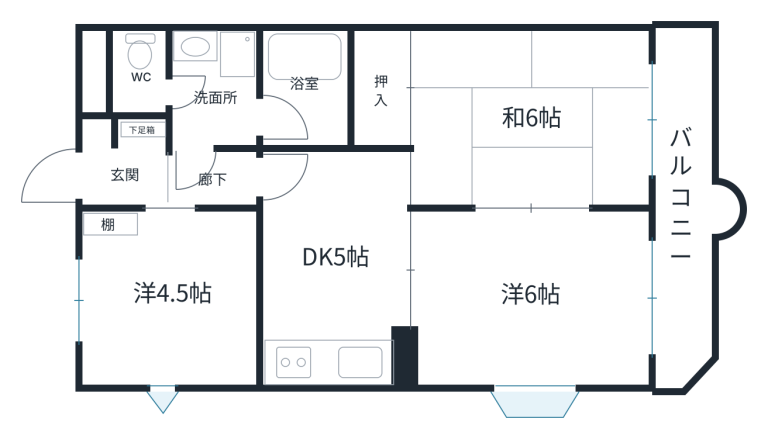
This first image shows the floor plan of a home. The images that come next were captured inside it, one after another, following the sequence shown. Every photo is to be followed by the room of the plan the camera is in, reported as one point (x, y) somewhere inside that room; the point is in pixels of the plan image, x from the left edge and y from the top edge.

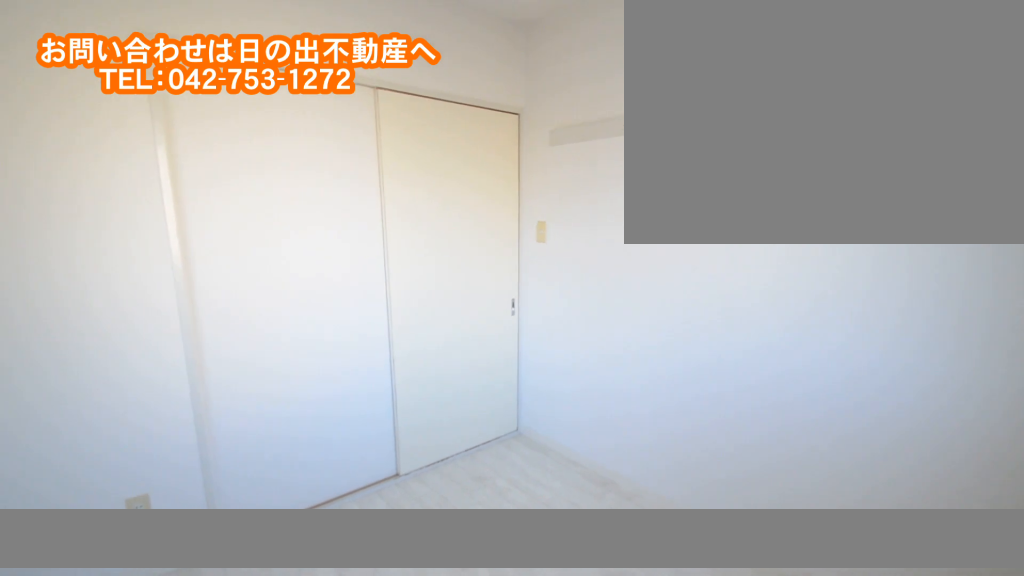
(171, 331)
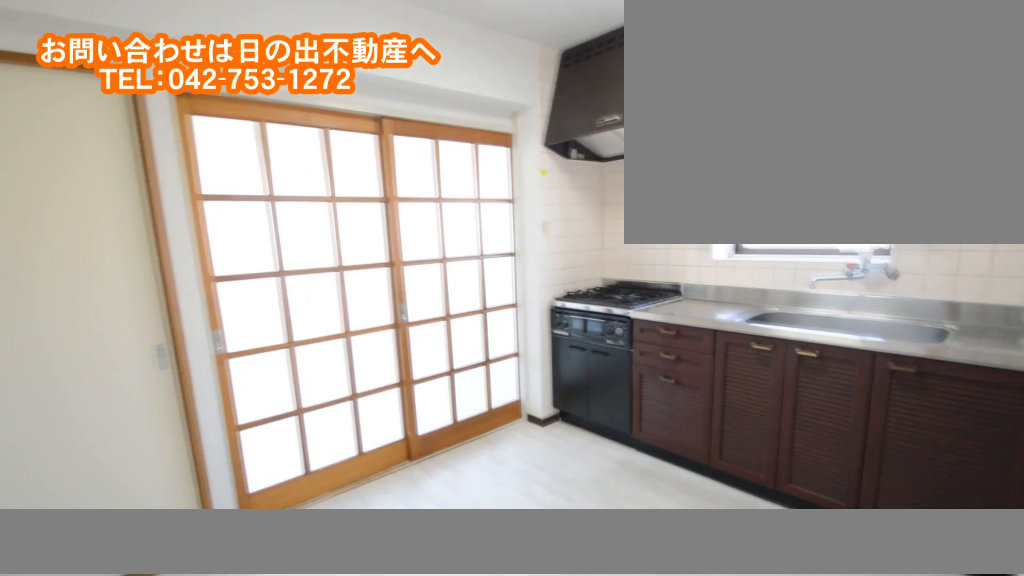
(344, 291)
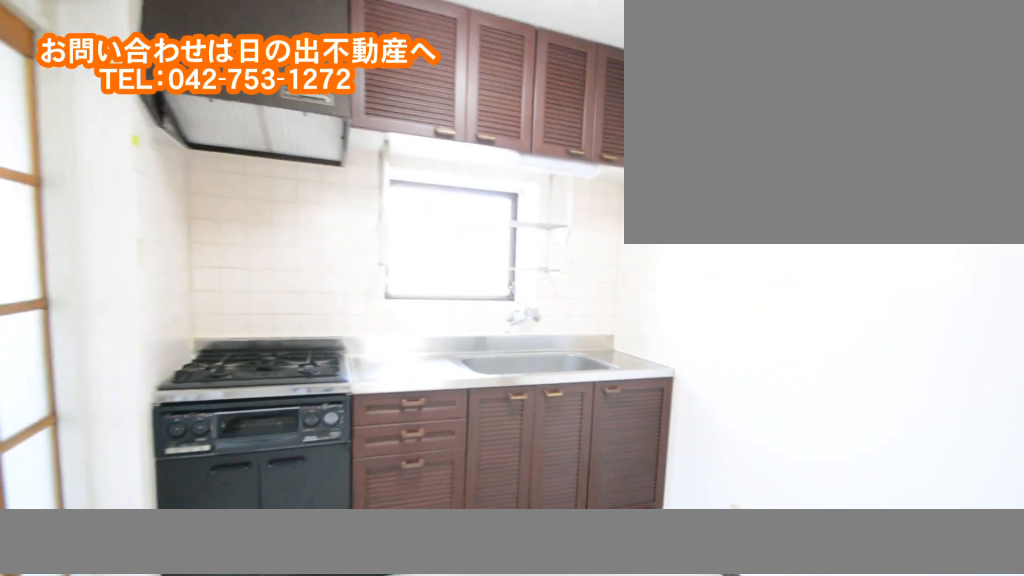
(344, 291)
